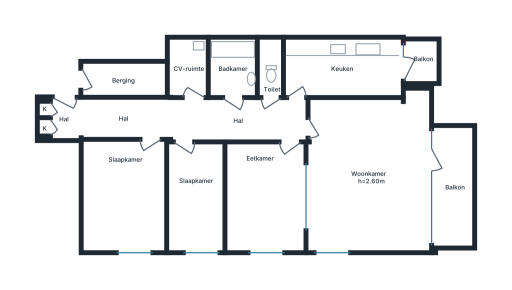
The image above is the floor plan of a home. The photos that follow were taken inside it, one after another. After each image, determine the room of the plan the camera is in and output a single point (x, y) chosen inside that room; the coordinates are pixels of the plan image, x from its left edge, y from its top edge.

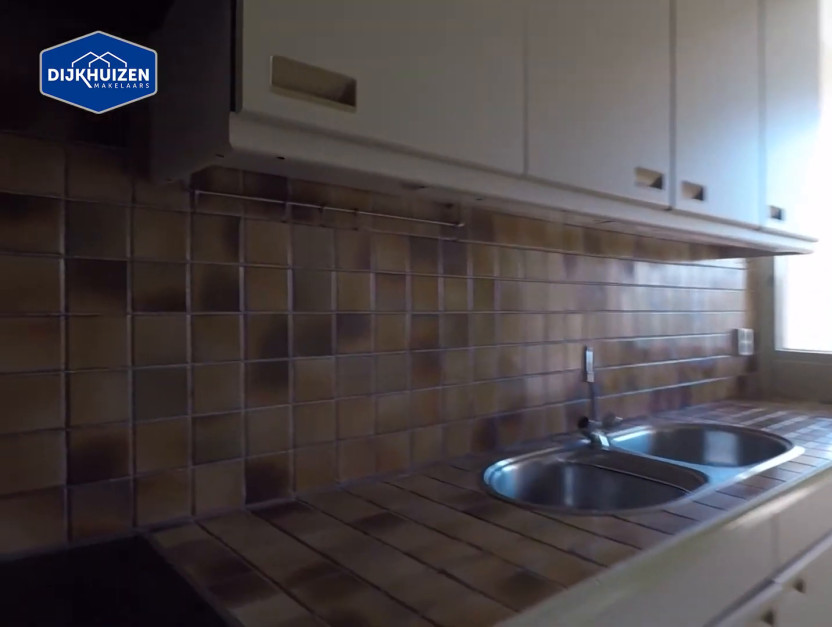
(342, 68)
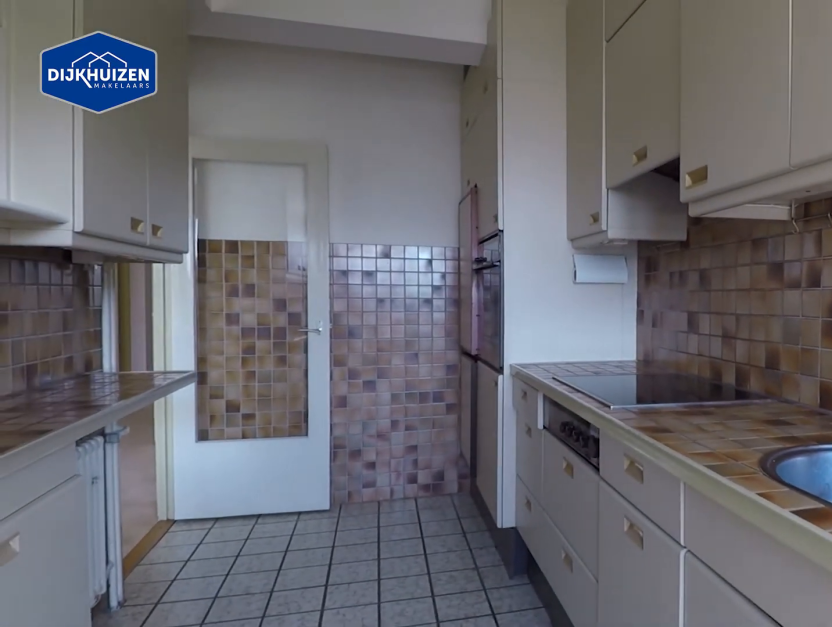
(342, 68)
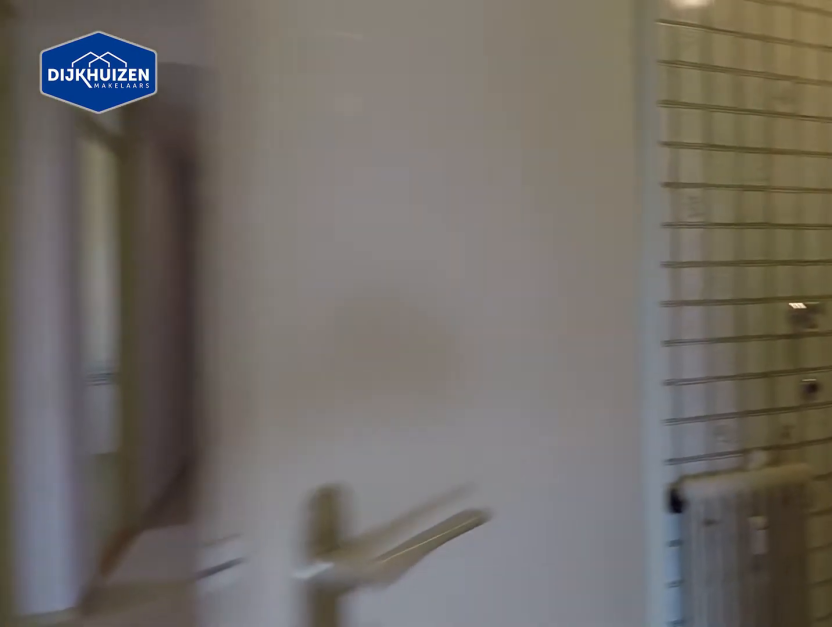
(185, 119)
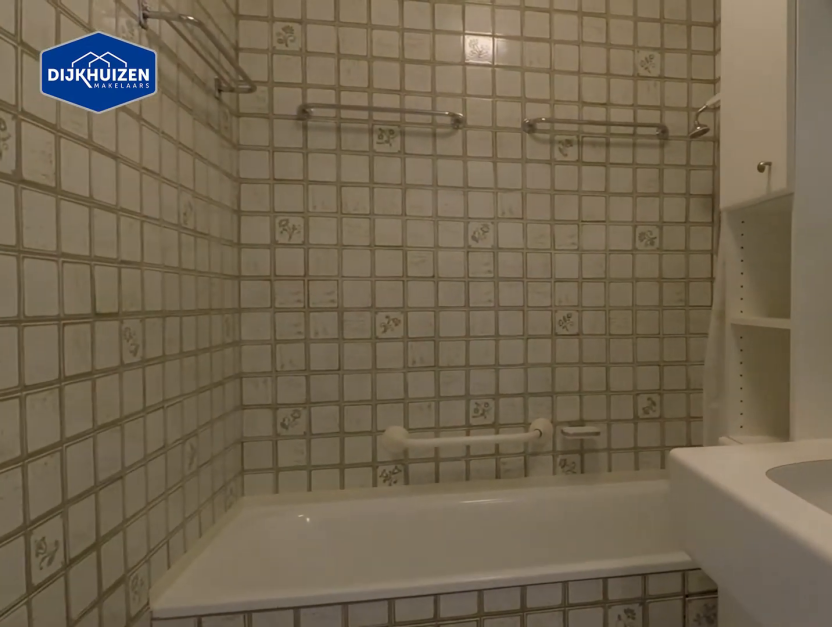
(233, 67)
